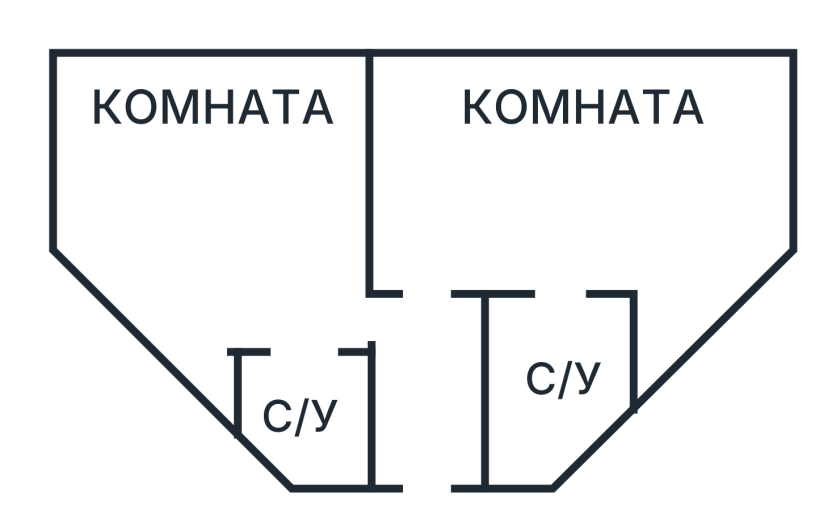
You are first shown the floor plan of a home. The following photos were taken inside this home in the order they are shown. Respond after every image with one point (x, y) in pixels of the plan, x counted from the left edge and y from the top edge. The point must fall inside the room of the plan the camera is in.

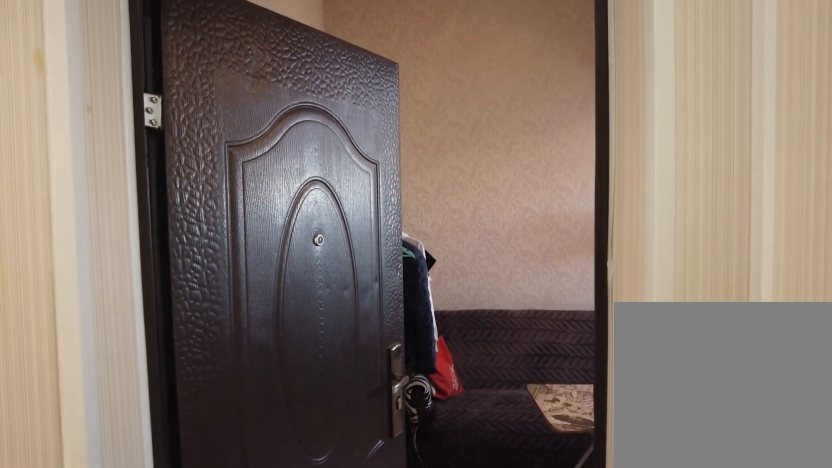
(437, 412)
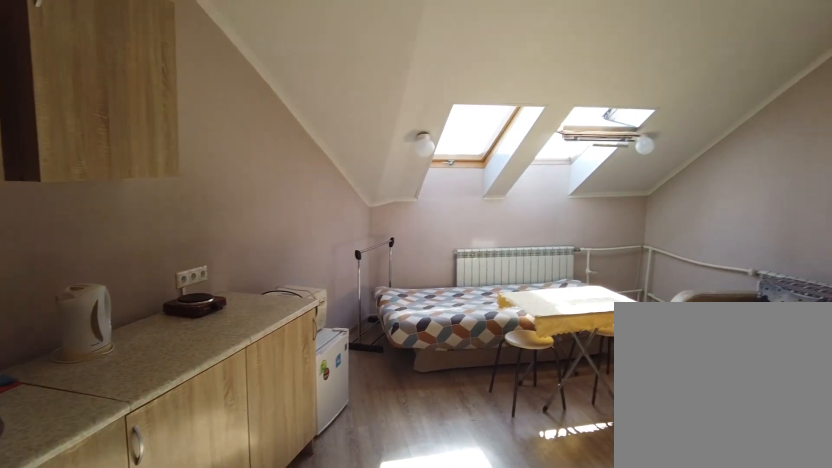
(272, 279)
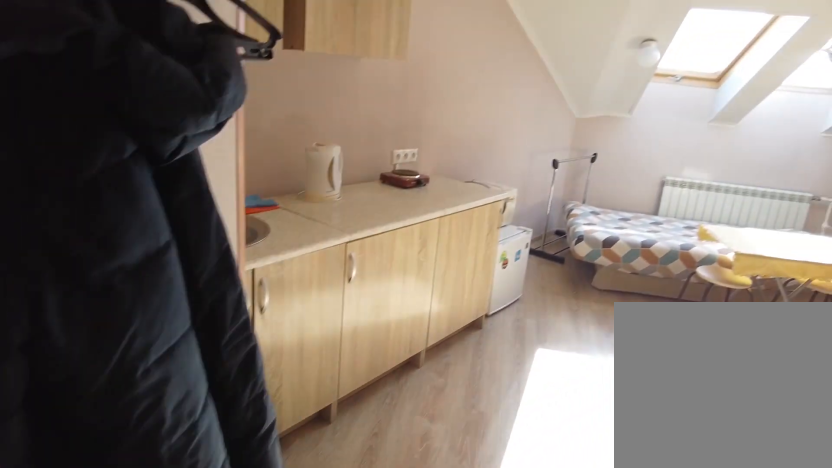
(280, 306)
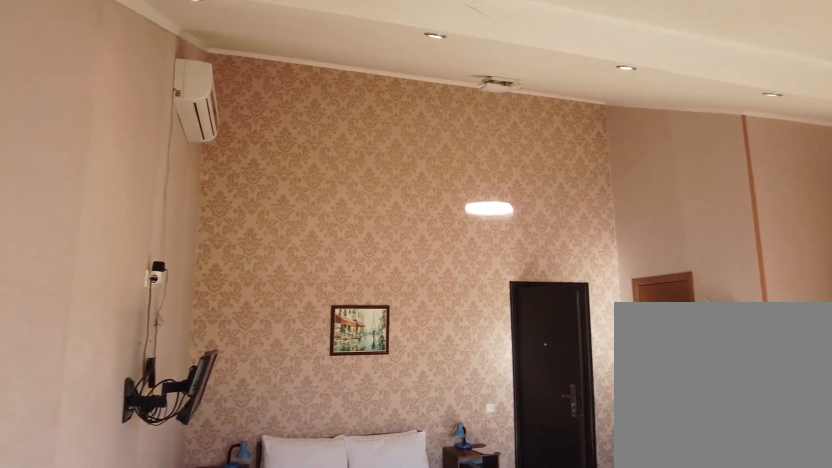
(308, 136)
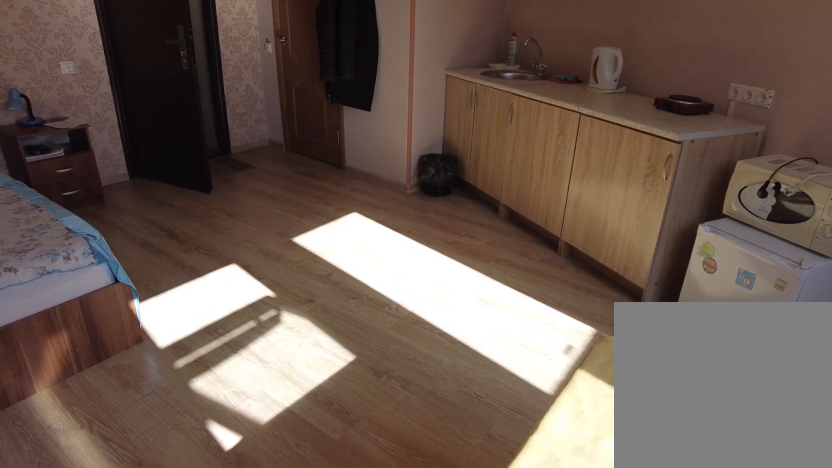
(308, 136)
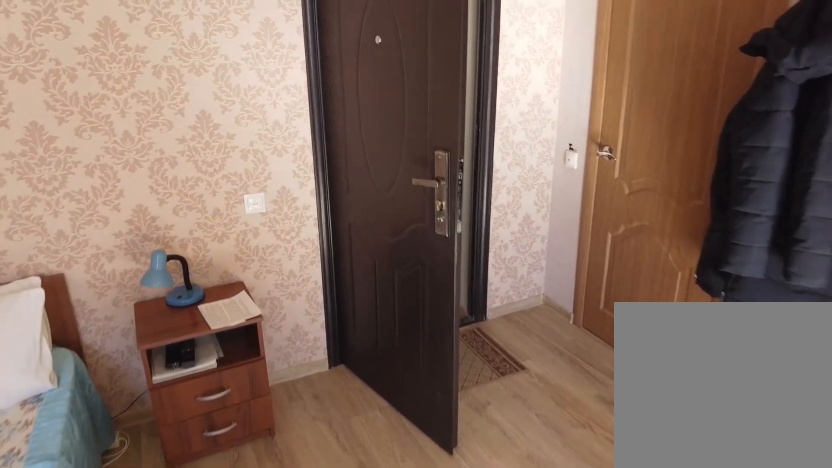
(329, 253)
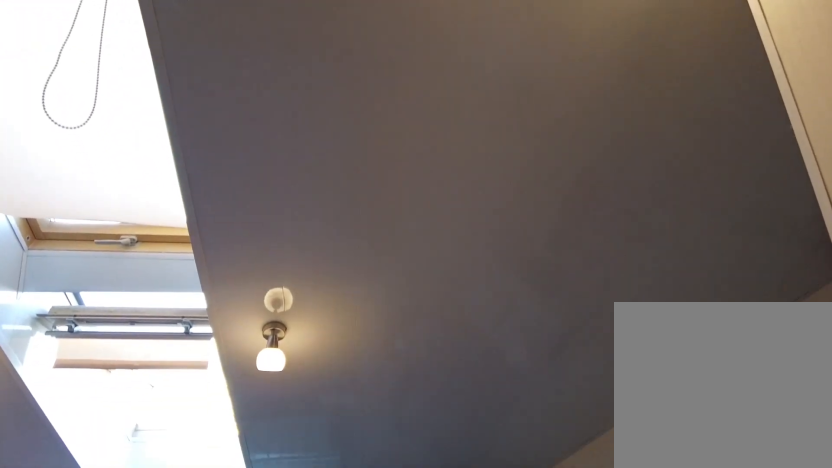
(566, 262)
